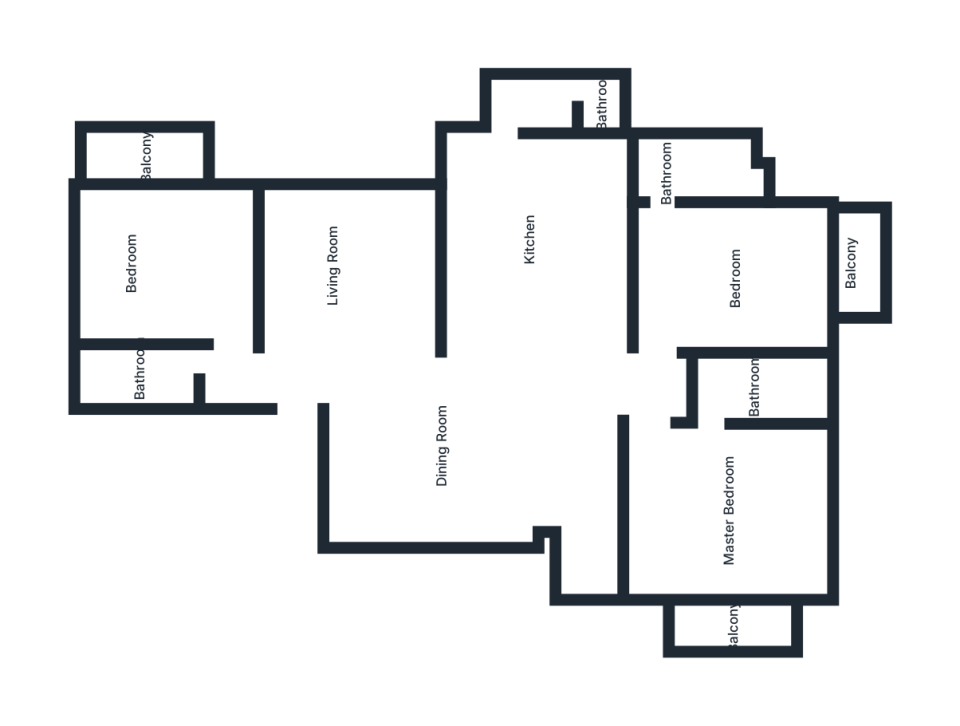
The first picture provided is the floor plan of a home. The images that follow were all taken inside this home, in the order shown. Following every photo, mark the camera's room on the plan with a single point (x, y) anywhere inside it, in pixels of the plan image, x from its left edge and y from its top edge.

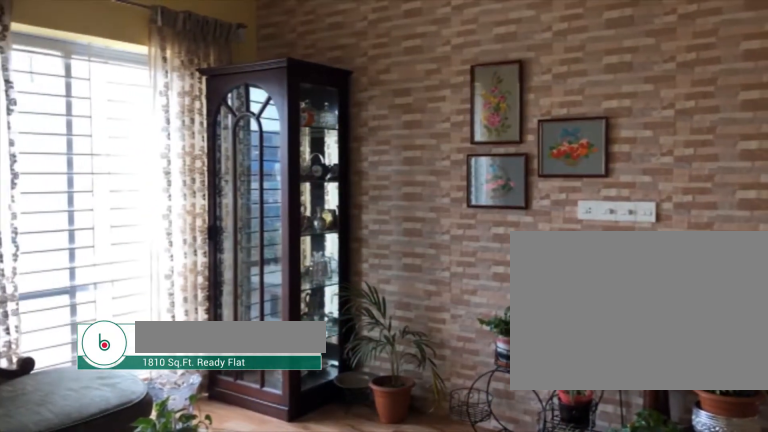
(342, 342)
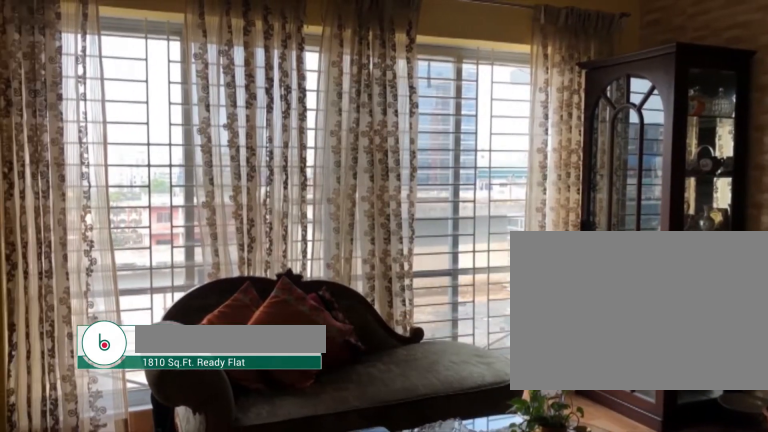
(342, 342)
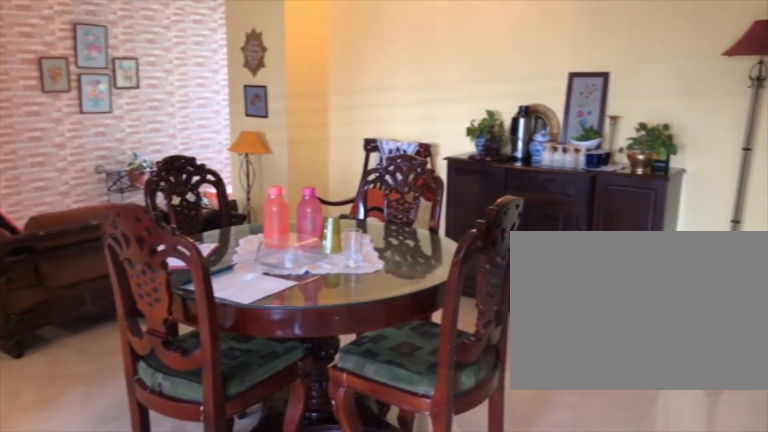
(449, 410)
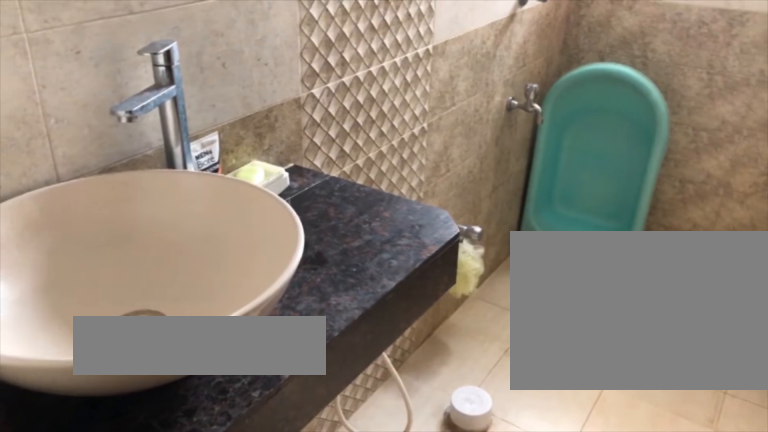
(178, 380)
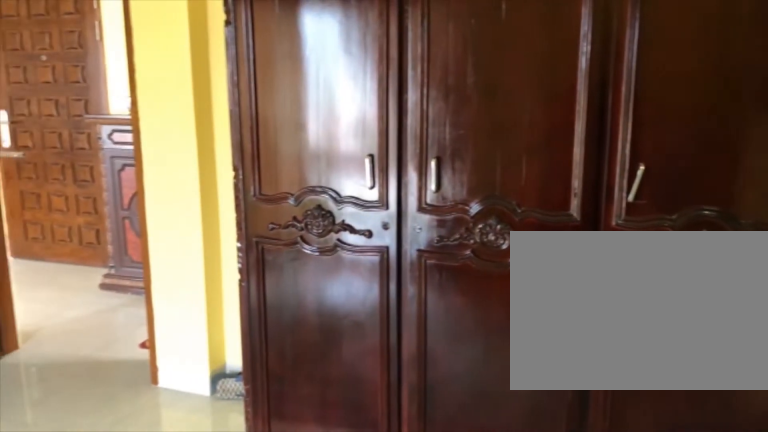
(213, 283)
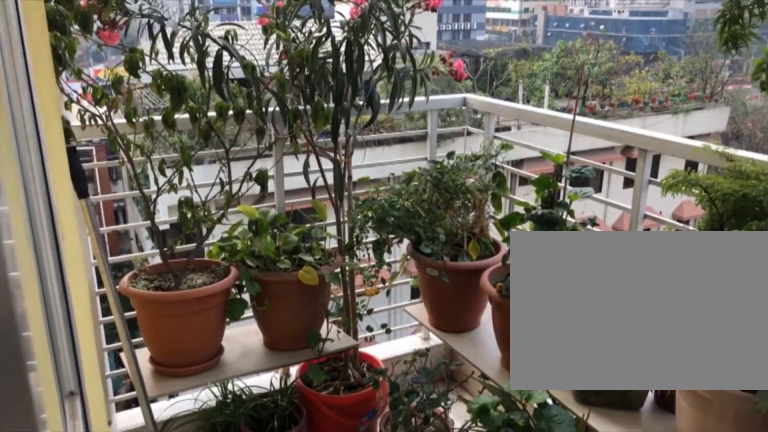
(164, 155)
